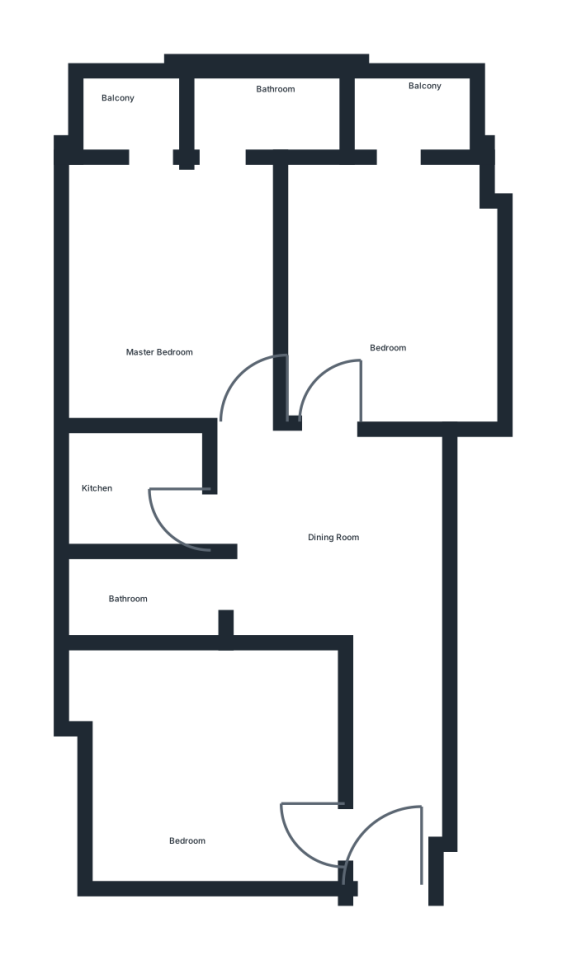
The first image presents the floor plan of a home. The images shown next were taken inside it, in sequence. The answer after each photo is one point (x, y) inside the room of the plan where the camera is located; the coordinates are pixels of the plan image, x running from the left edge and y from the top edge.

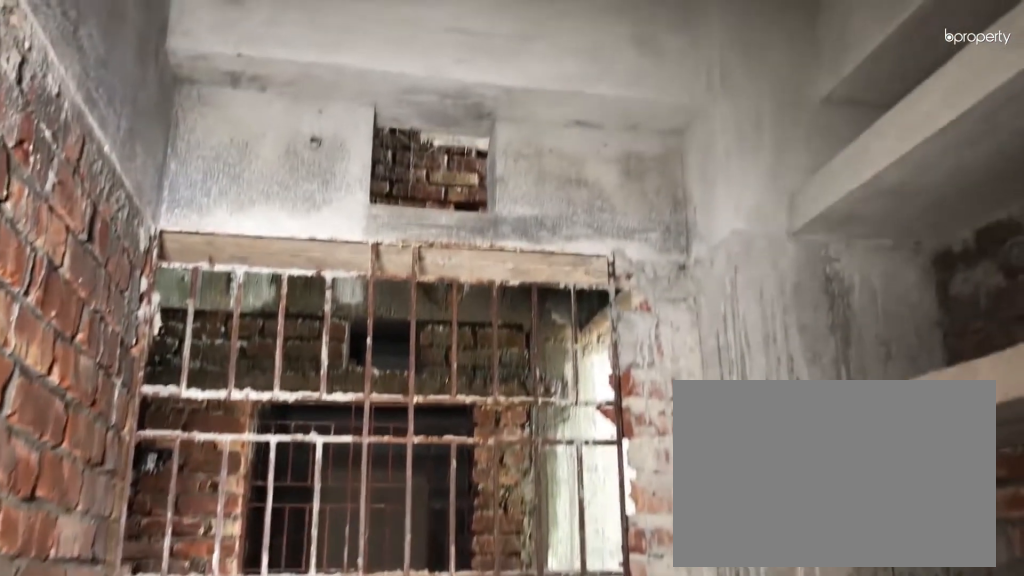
(117, 486)
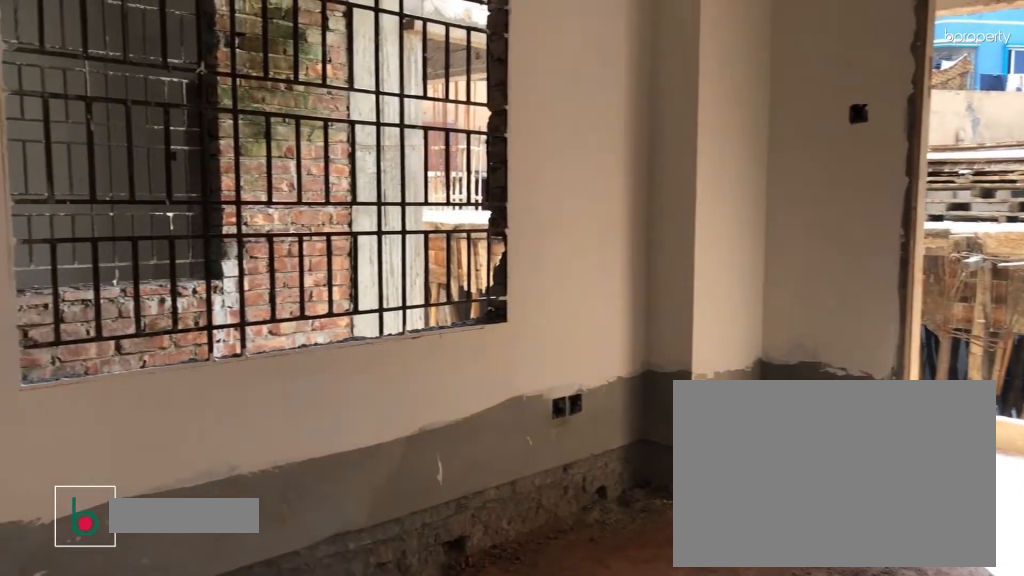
(168, 285)
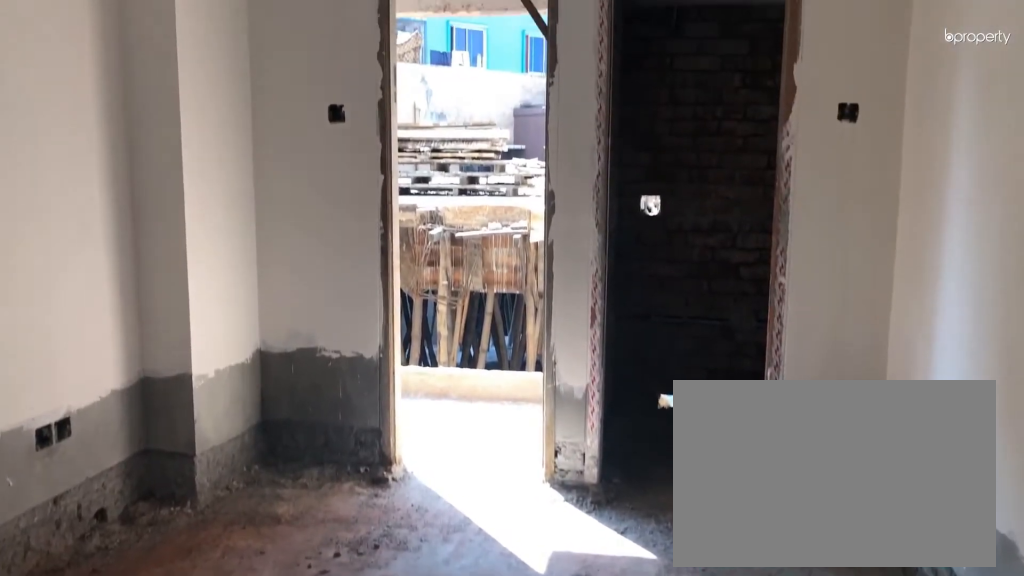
(168, 285)
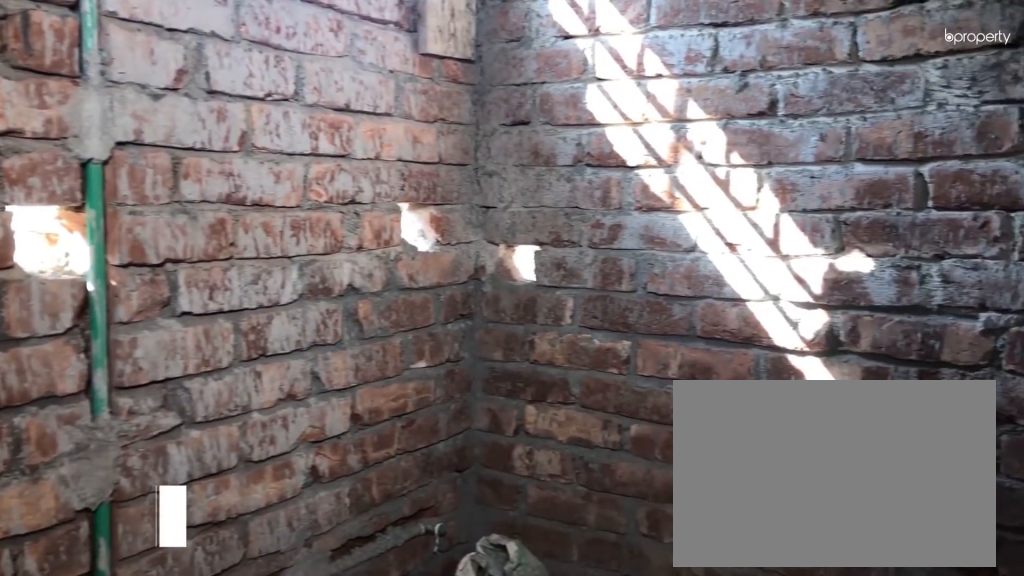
(265, 100)
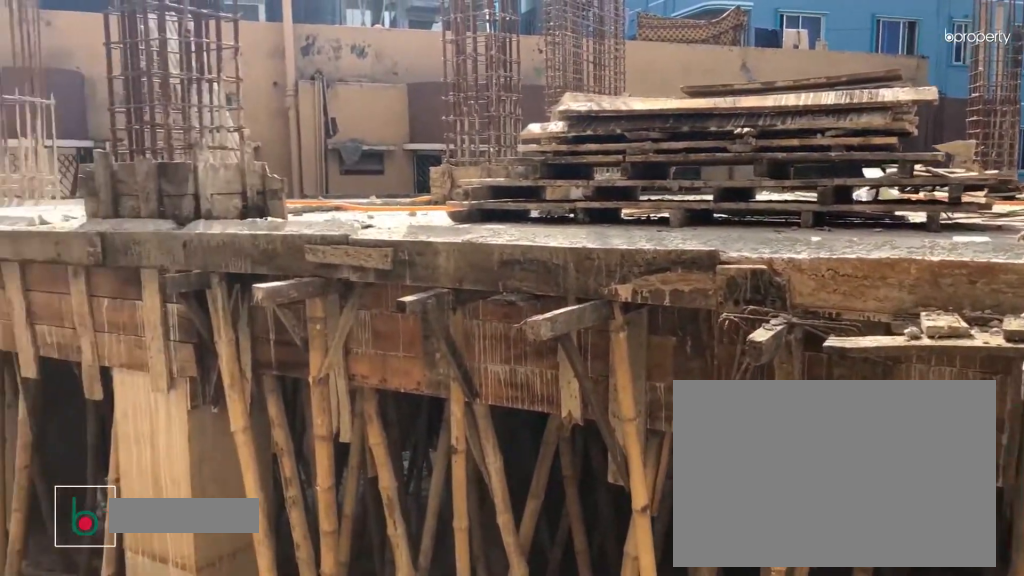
(130, 89)
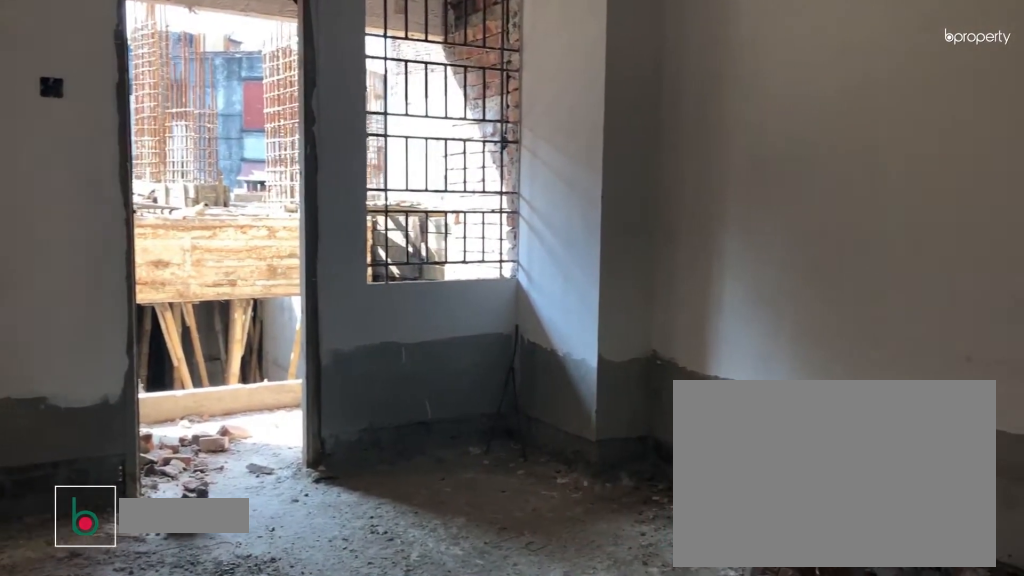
(375, 278)
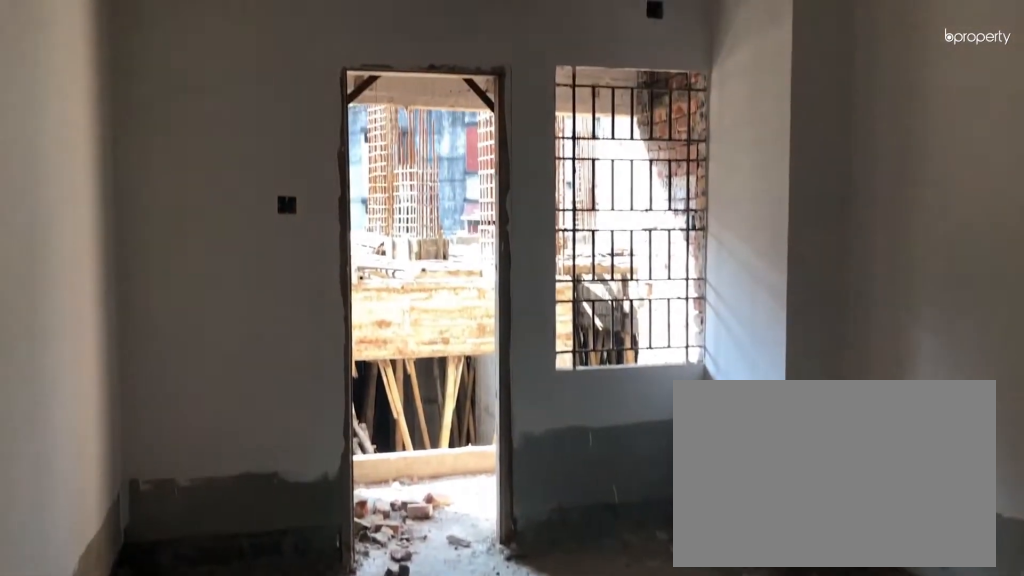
(376, 278)
